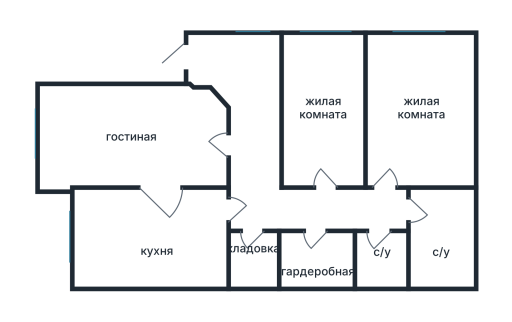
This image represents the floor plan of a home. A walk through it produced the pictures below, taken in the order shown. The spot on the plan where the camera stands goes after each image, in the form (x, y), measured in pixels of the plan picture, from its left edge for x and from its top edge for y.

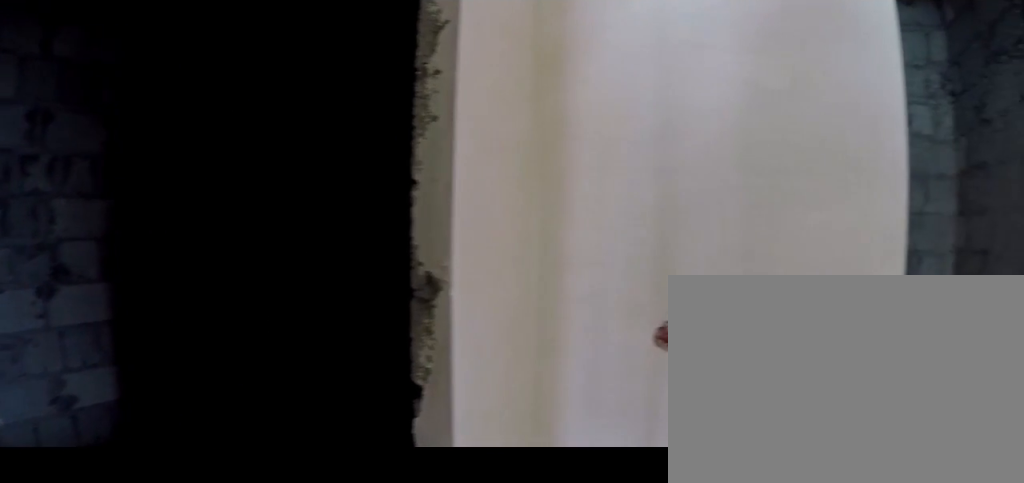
(383, 194)
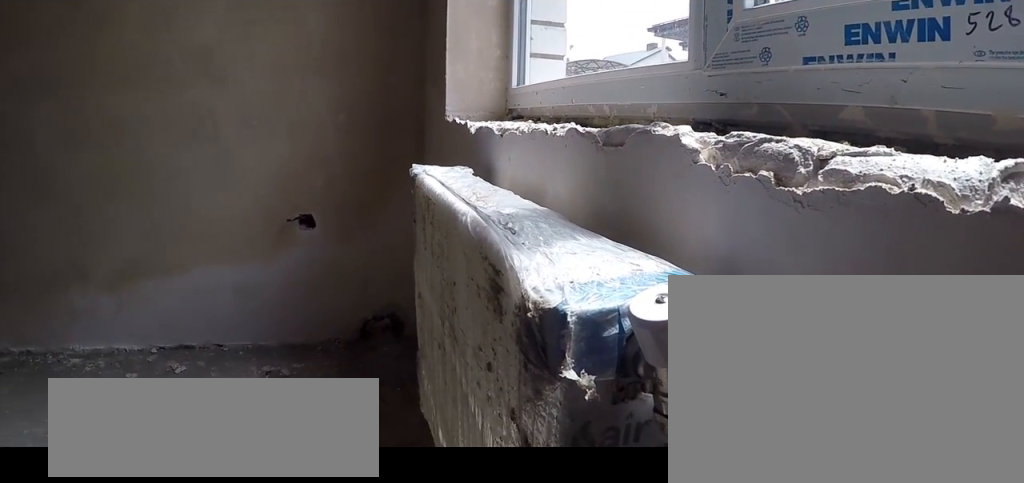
(351, 51)
